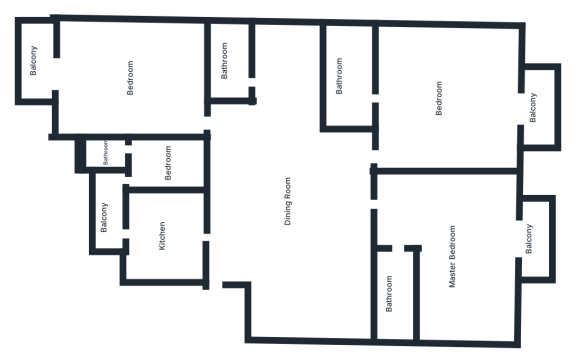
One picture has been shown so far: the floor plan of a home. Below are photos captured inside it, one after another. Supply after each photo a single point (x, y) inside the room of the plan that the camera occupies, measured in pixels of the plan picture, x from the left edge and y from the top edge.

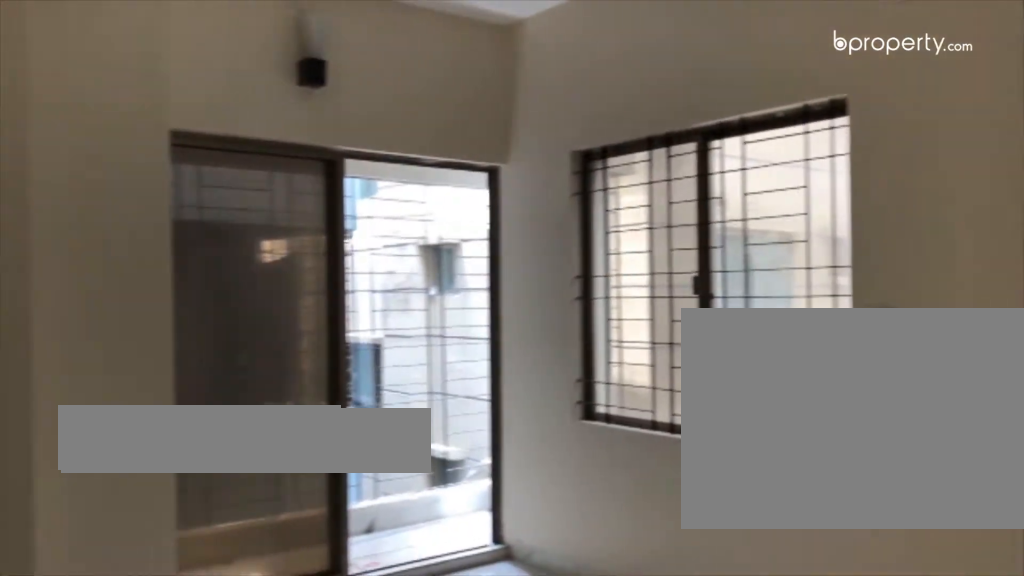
(139, 81)
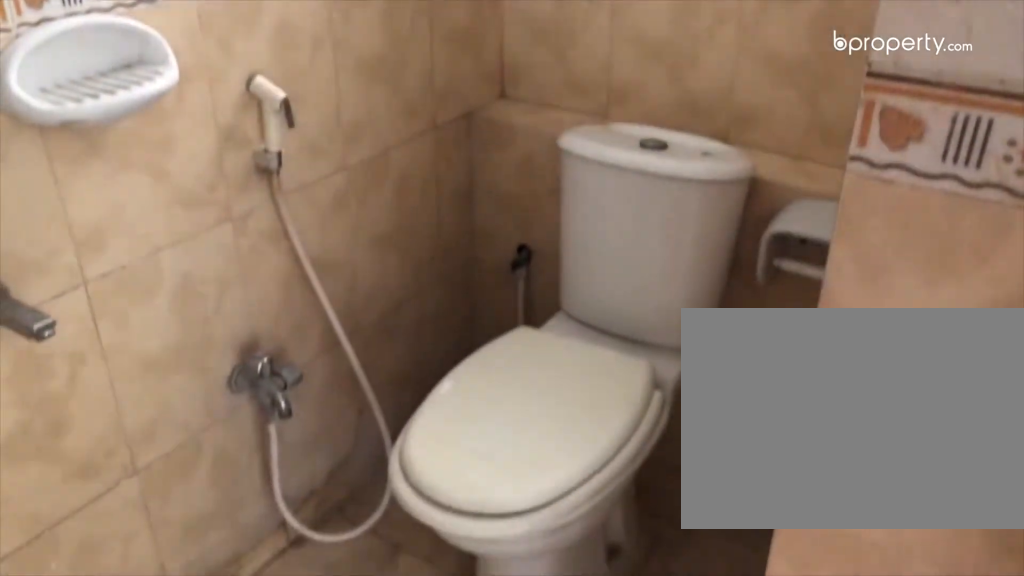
(226, 74)
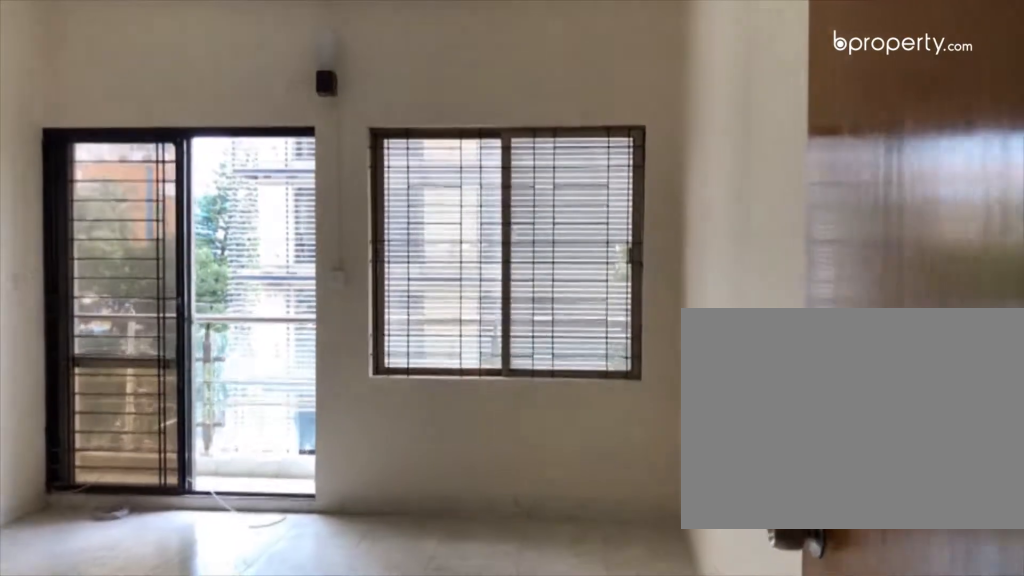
(383, 155)
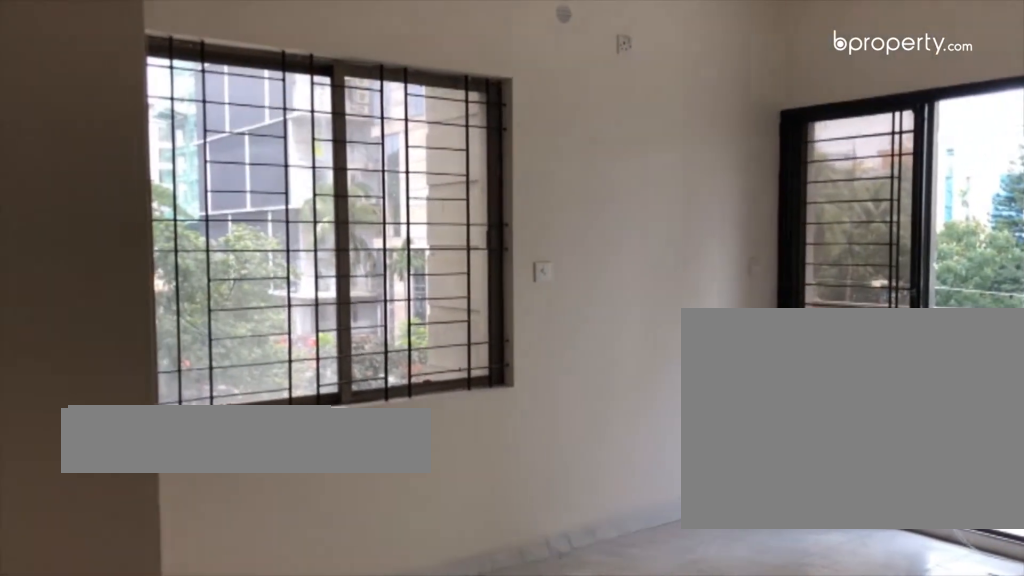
(444, 101)
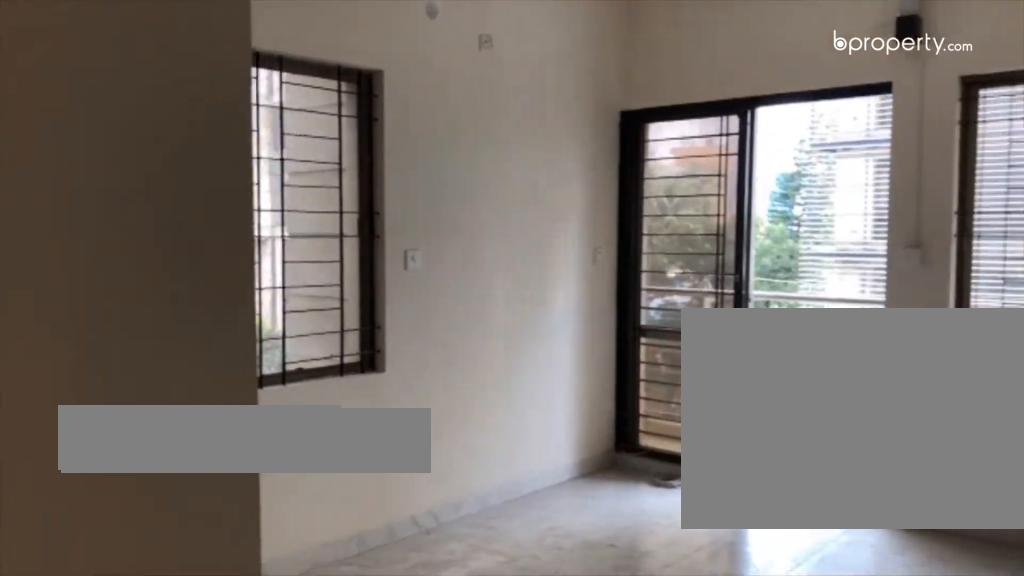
(444, 101)
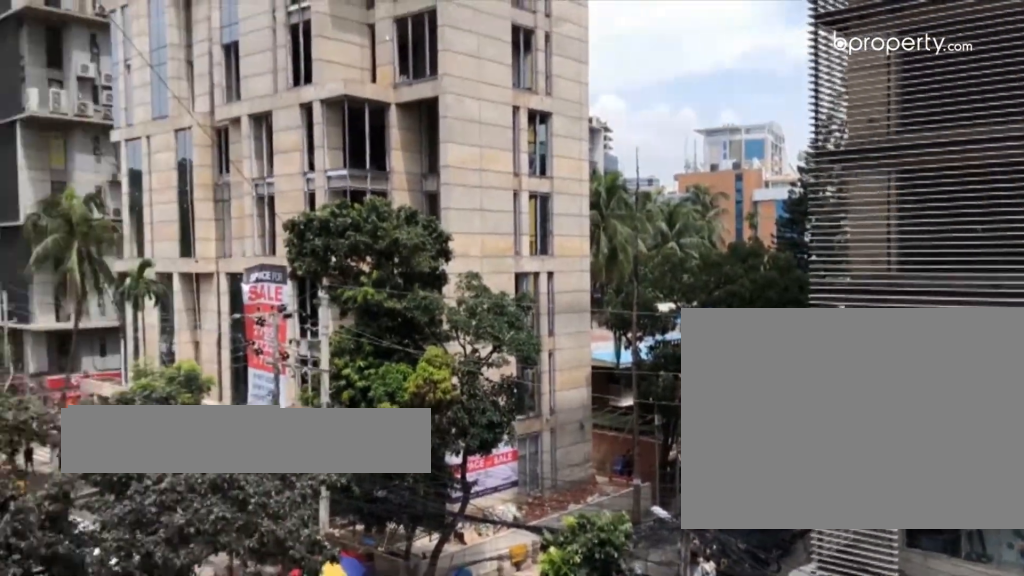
(538, 95)
